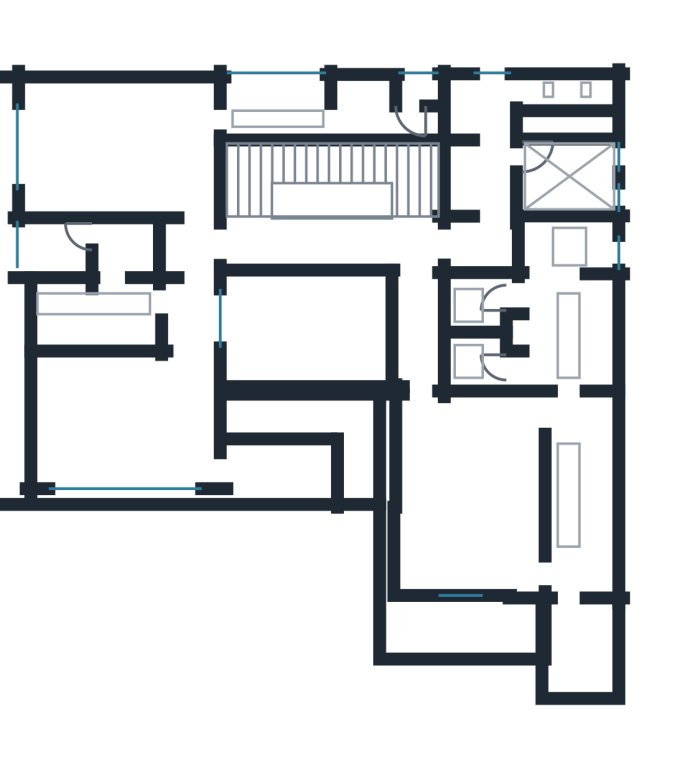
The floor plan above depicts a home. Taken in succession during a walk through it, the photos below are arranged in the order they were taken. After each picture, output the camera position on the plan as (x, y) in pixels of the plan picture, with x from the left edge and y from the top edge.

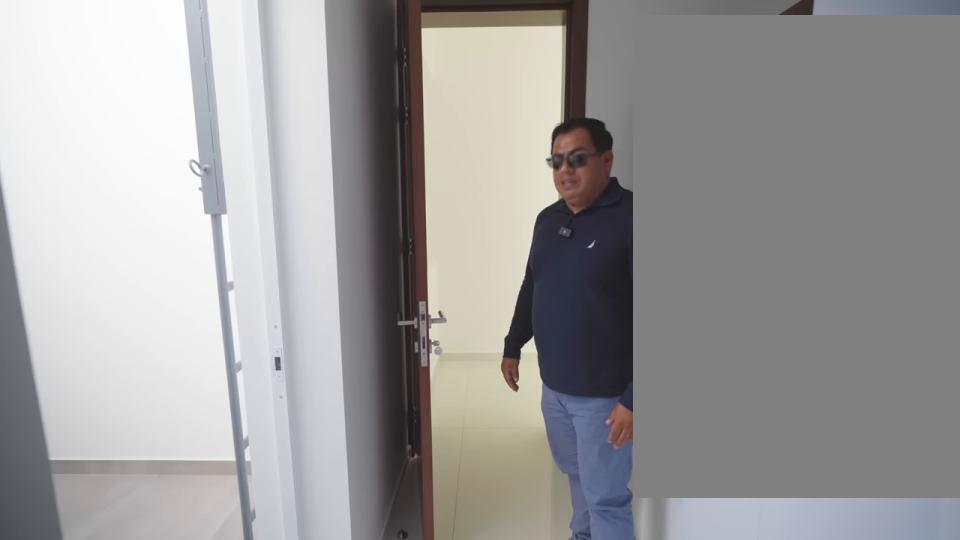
(490, 144)
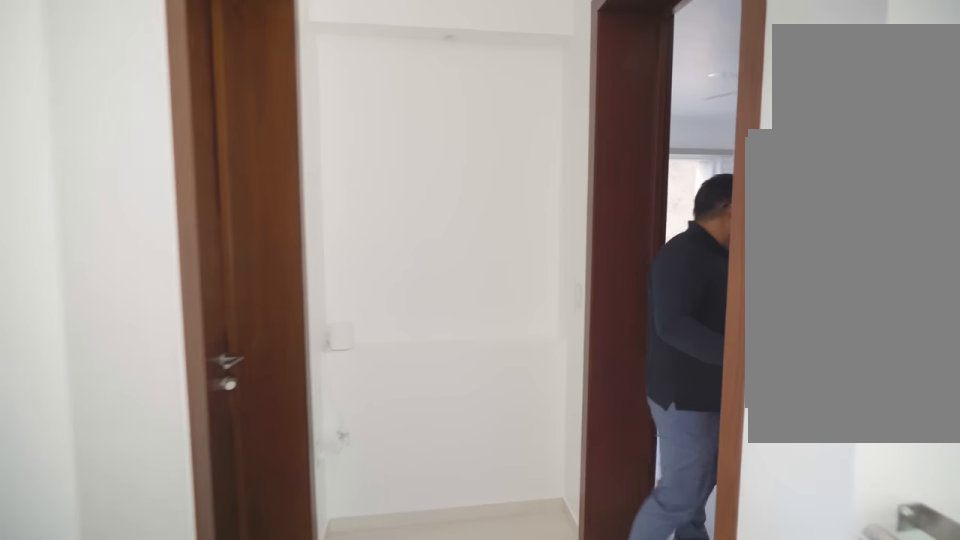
(195, 220)
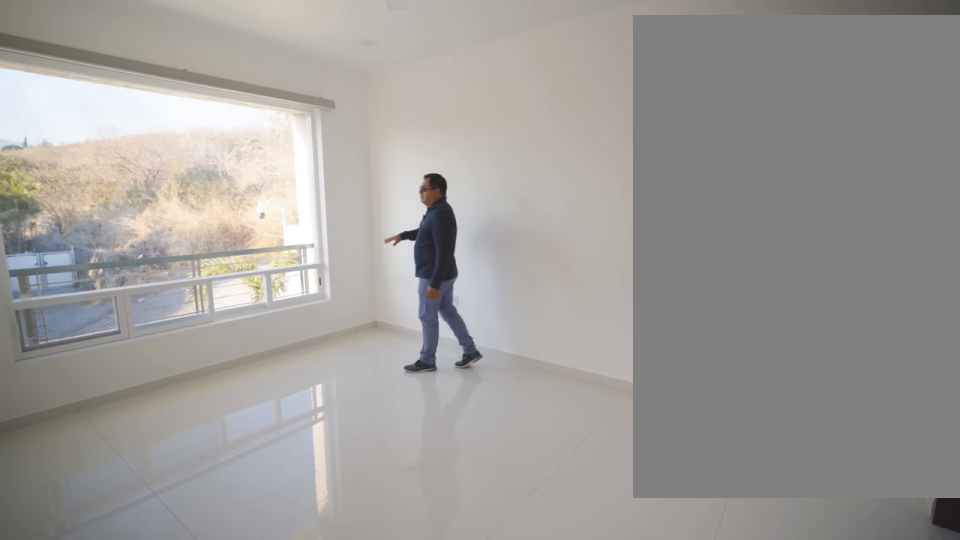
(193, 184)
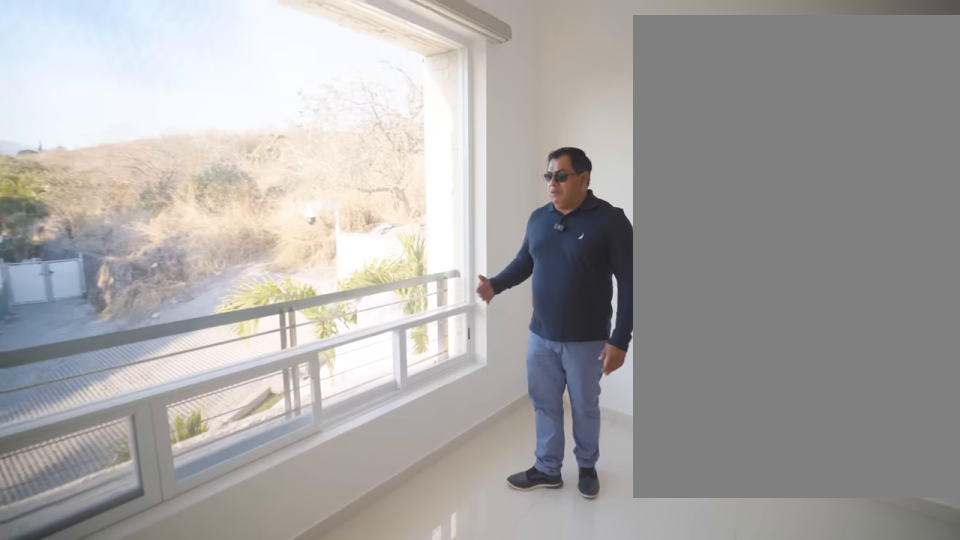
(63, 157)
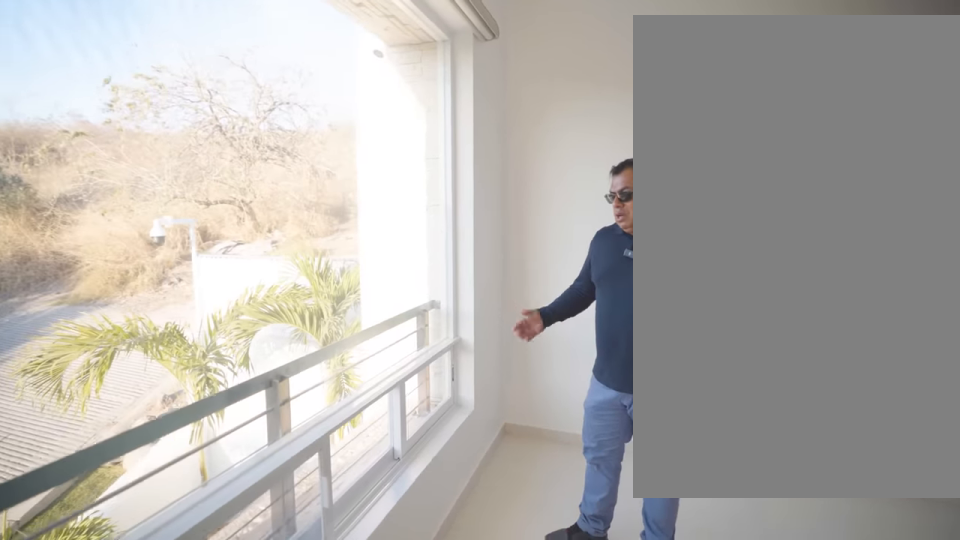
(63, 157)
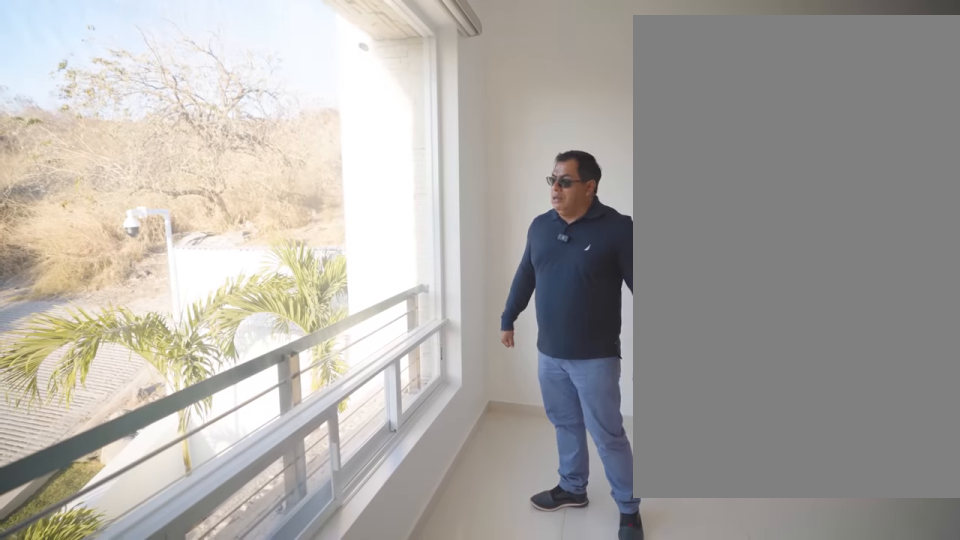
(63, 157)
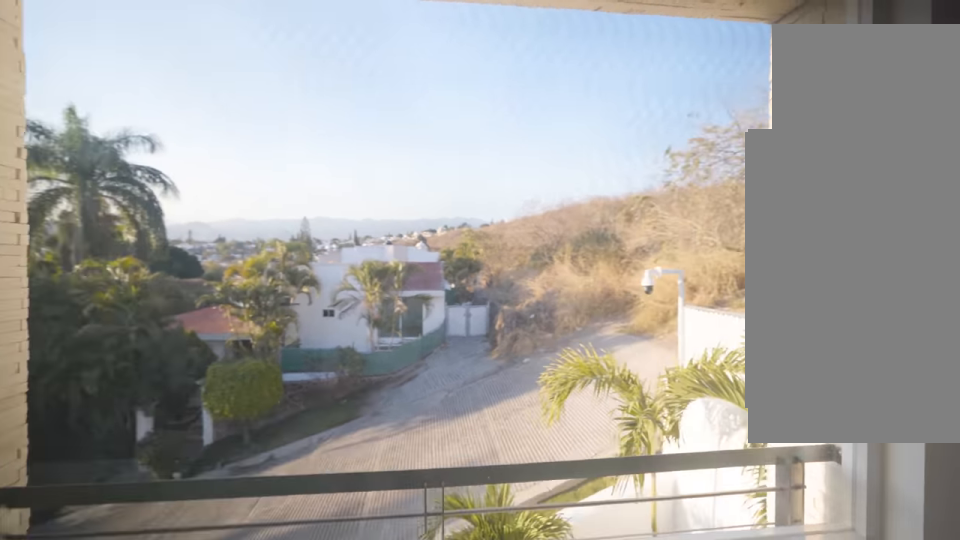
(107, 170)
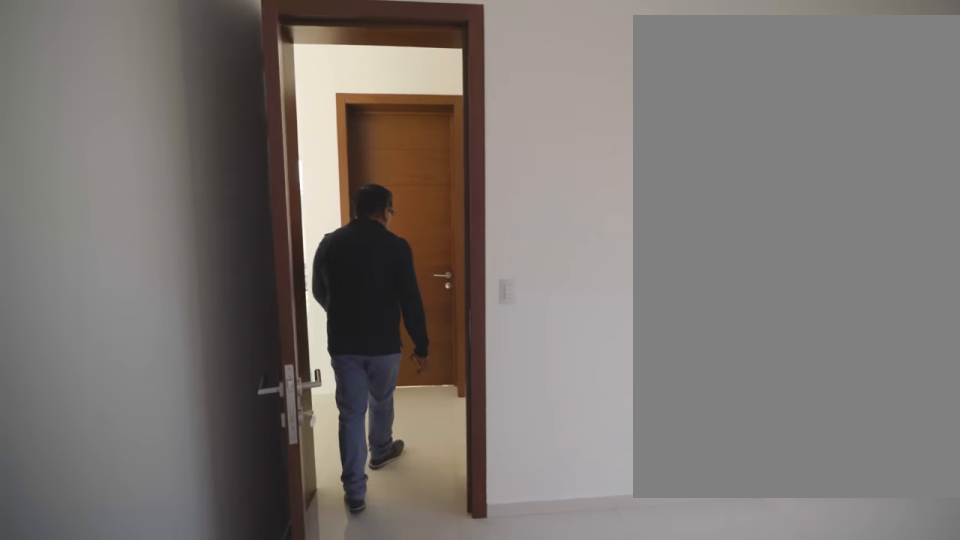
(201, 214)
